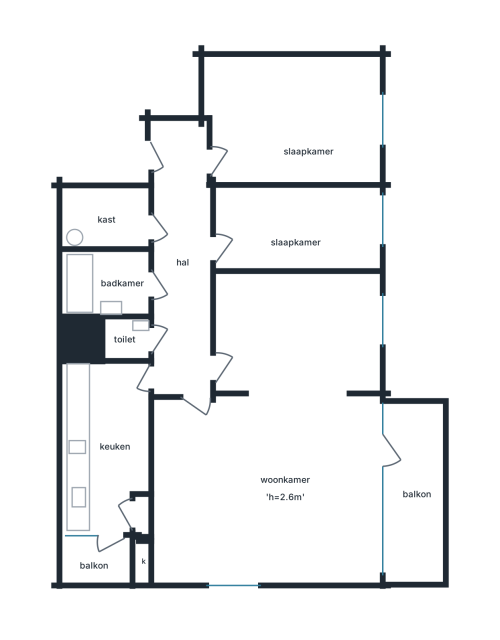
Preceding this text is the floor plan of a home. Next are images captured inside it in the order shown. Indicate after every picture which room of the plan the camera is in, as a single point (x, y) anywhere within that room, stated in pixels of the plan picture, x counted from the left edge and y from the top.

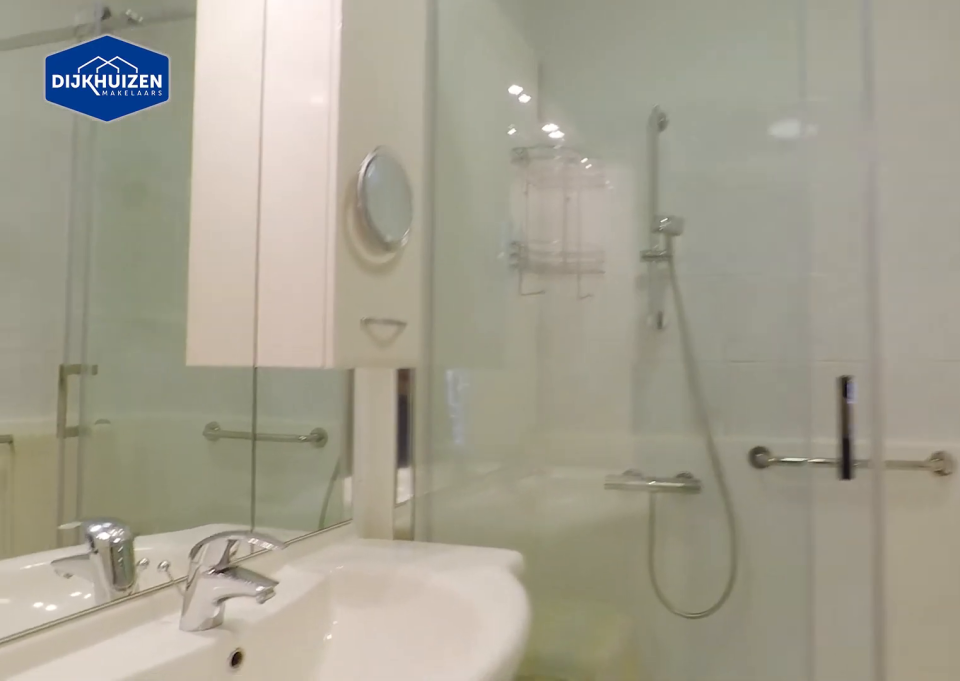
(97, 286)
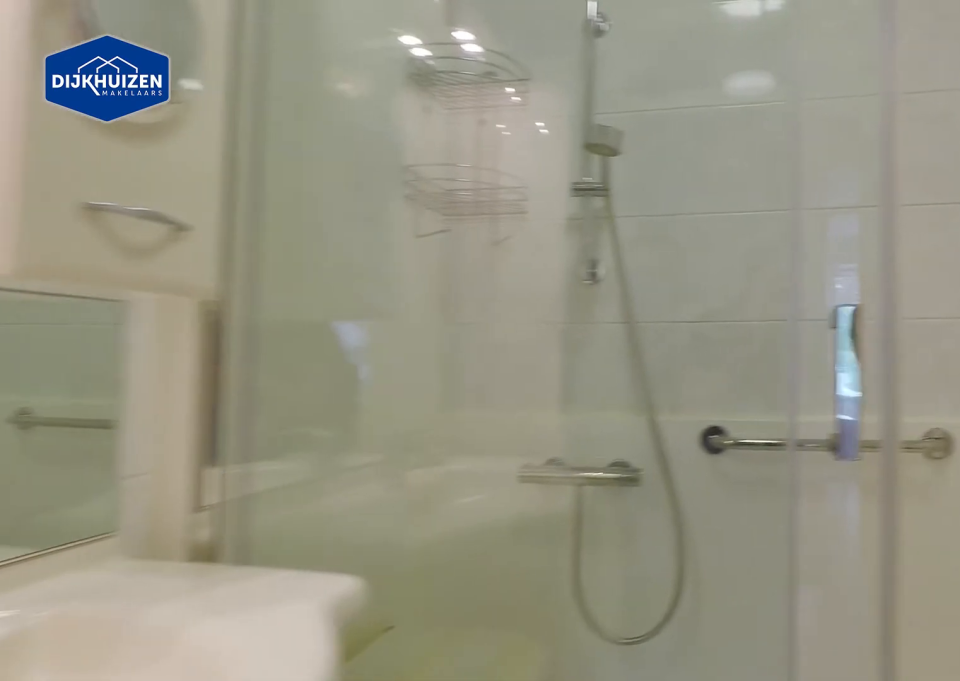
(97, 286)
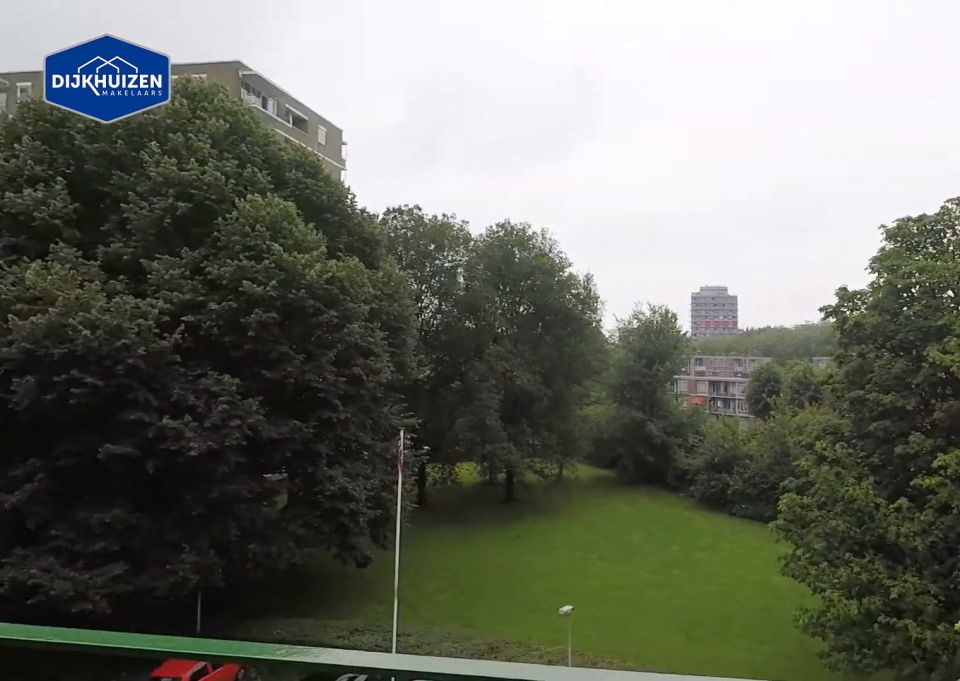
(413, 494)
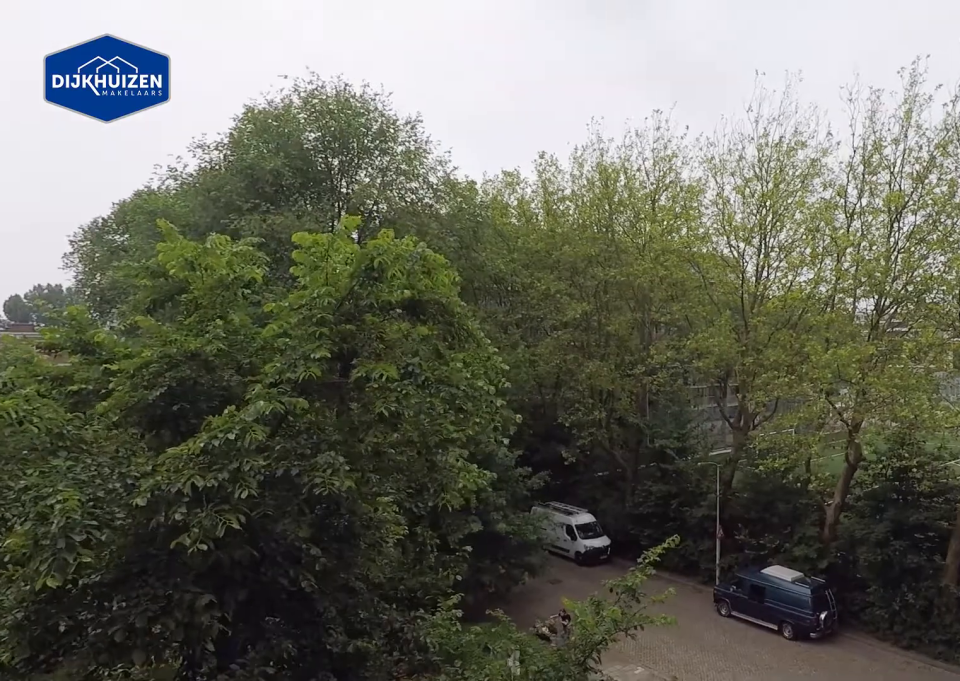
(96, 564)
